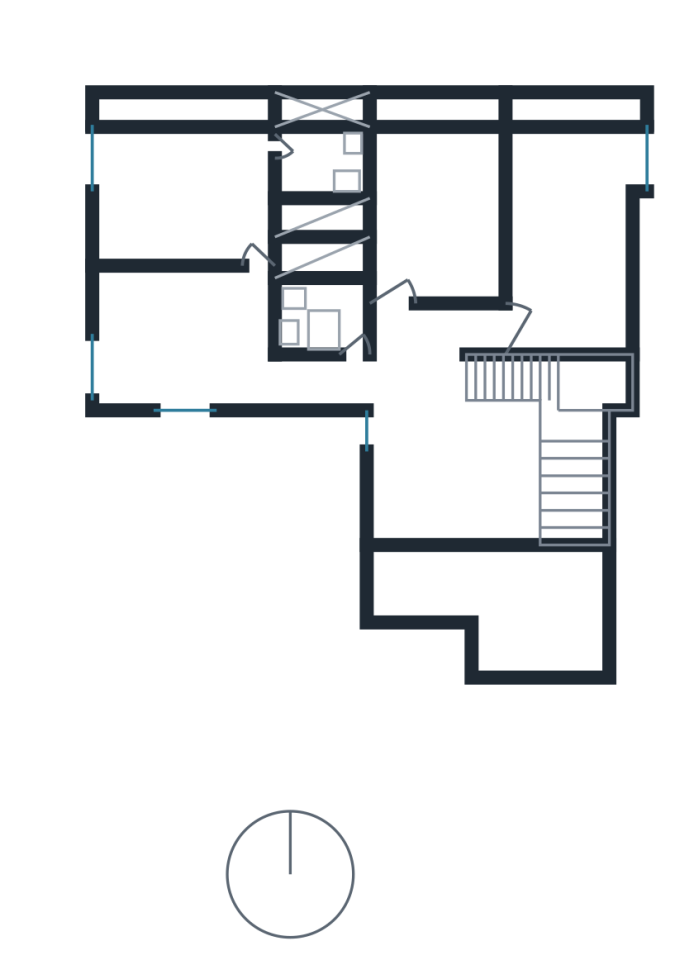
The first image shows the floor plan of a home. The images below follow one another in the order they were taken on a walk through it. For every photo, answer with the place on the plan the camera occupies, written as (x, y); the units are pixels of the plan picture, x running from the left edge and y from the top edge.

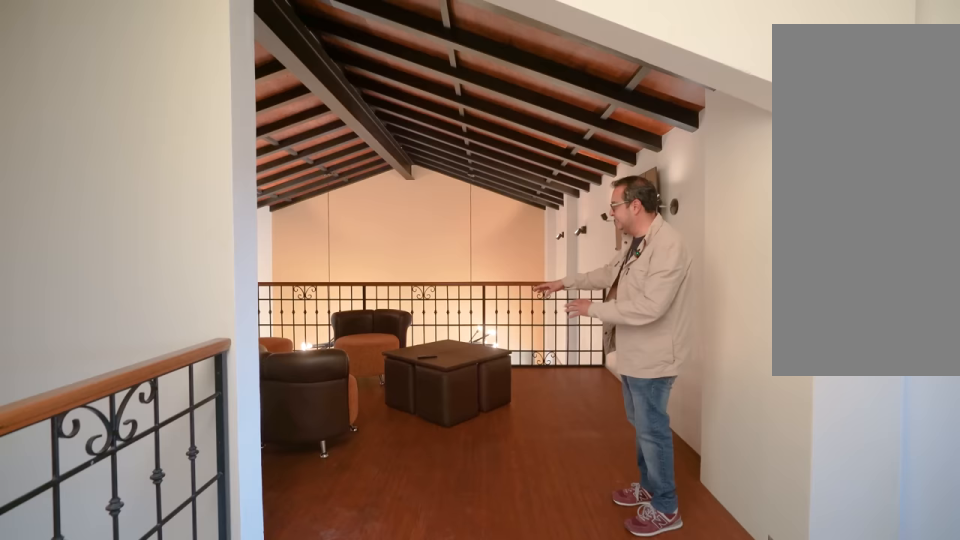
(399, 349)
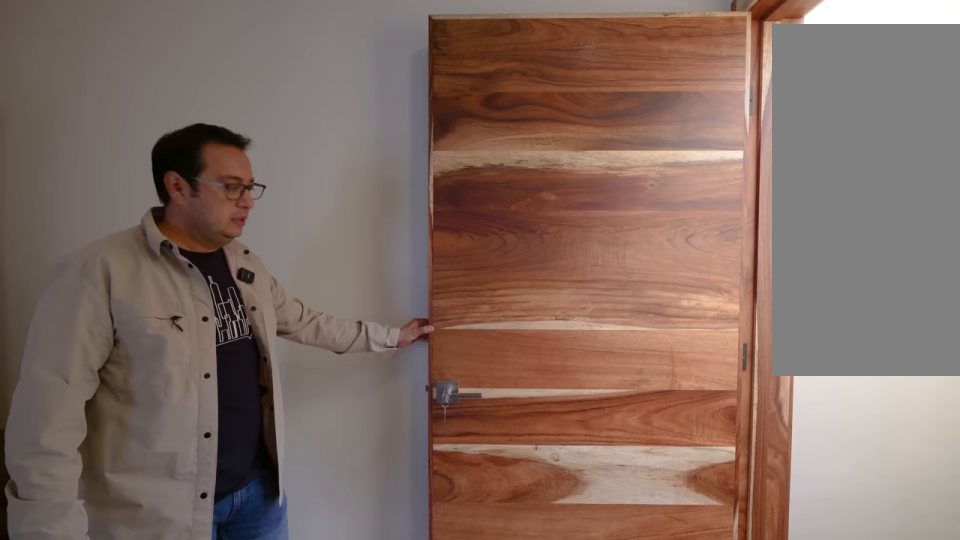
(545, 323)
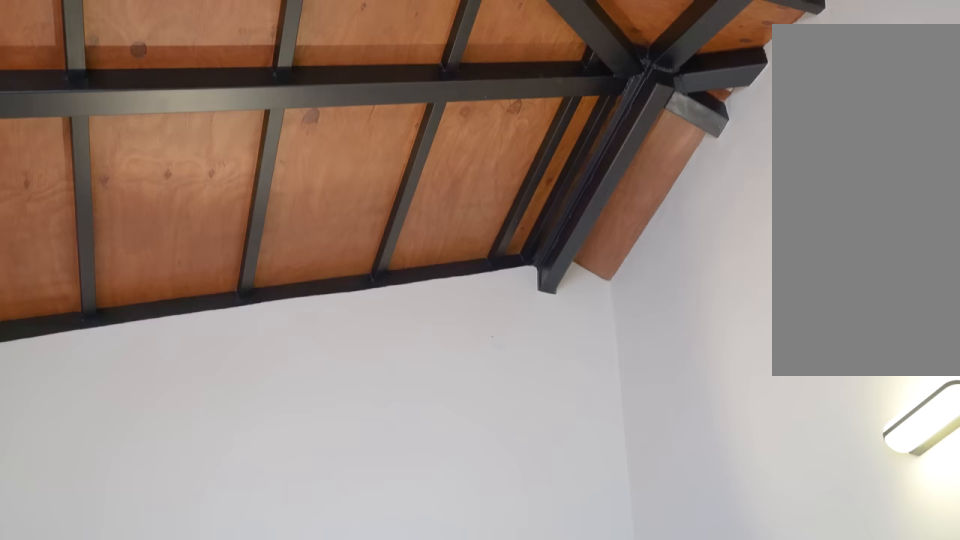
(241, 178)
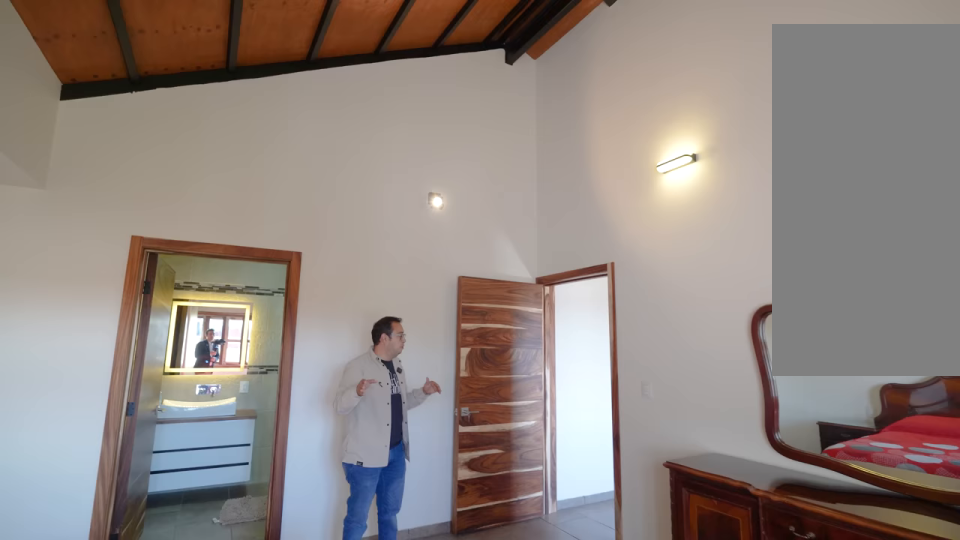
(200, 164)
